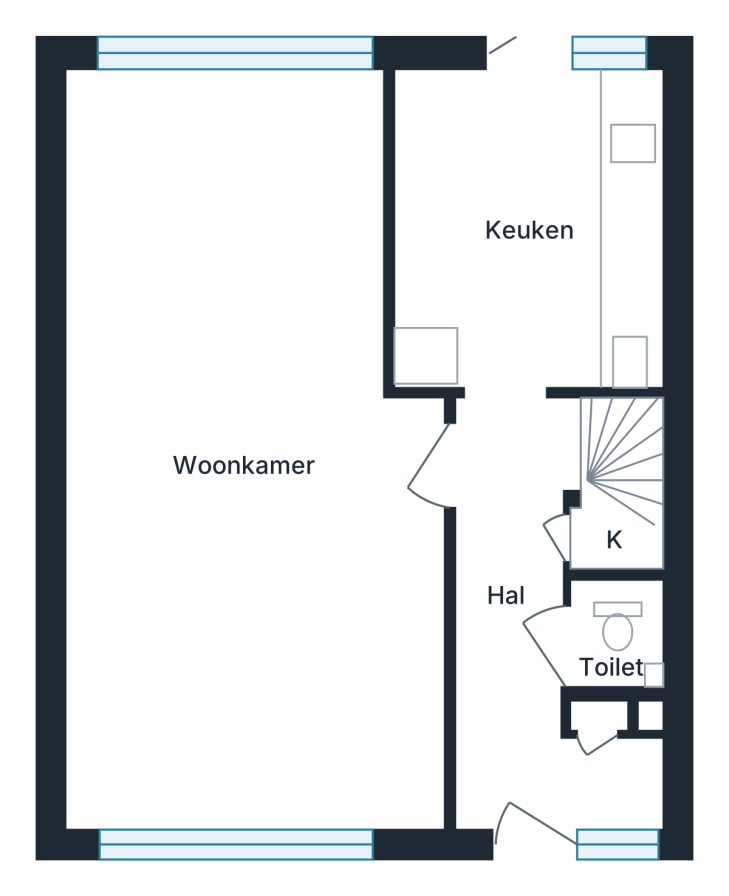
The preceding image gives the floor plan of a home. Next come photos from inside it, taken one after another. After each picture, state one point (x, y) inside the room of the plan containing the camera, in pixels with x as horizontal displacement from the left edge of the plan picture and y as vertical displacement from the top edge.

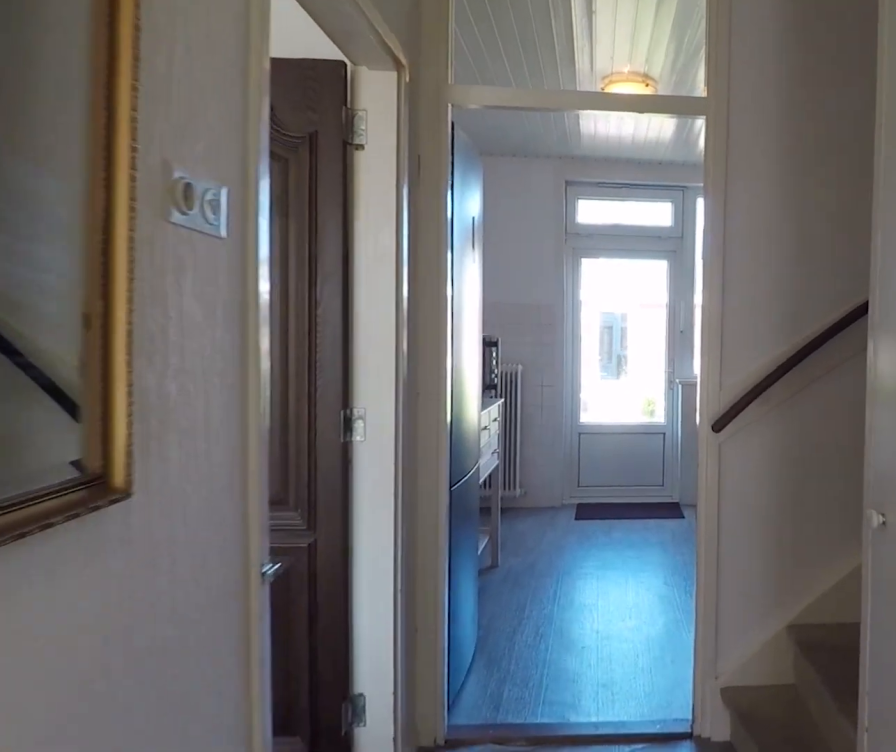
(526, 636)
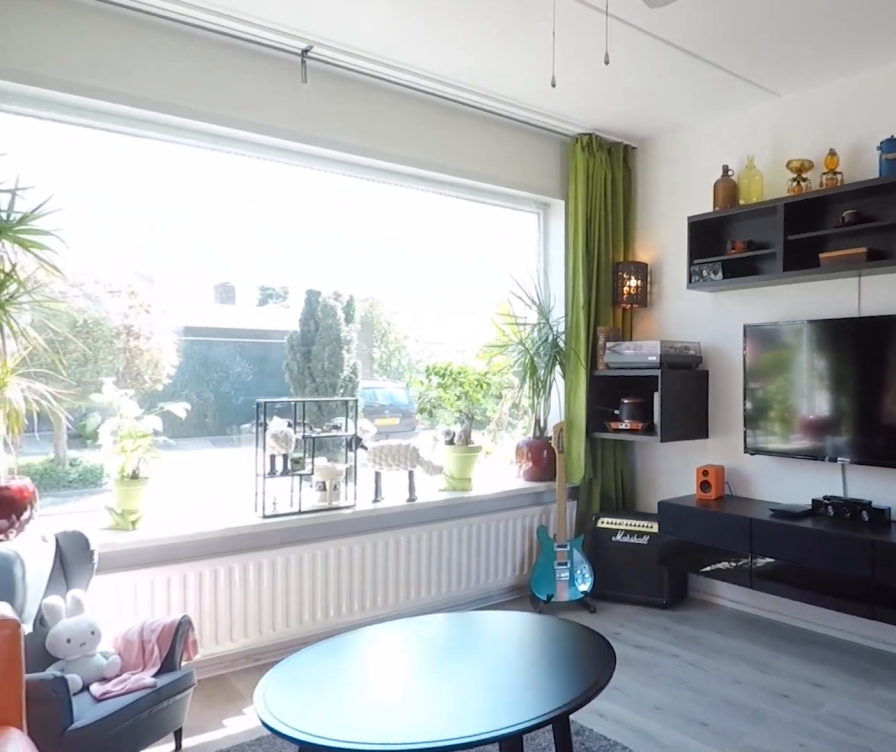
(257, 670)
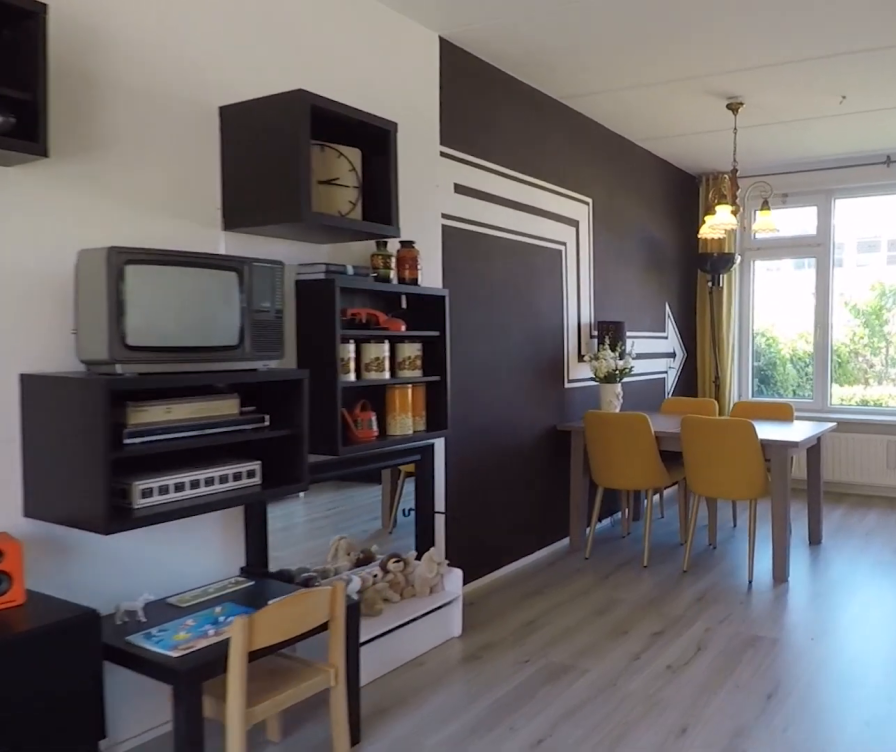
(257, 670)
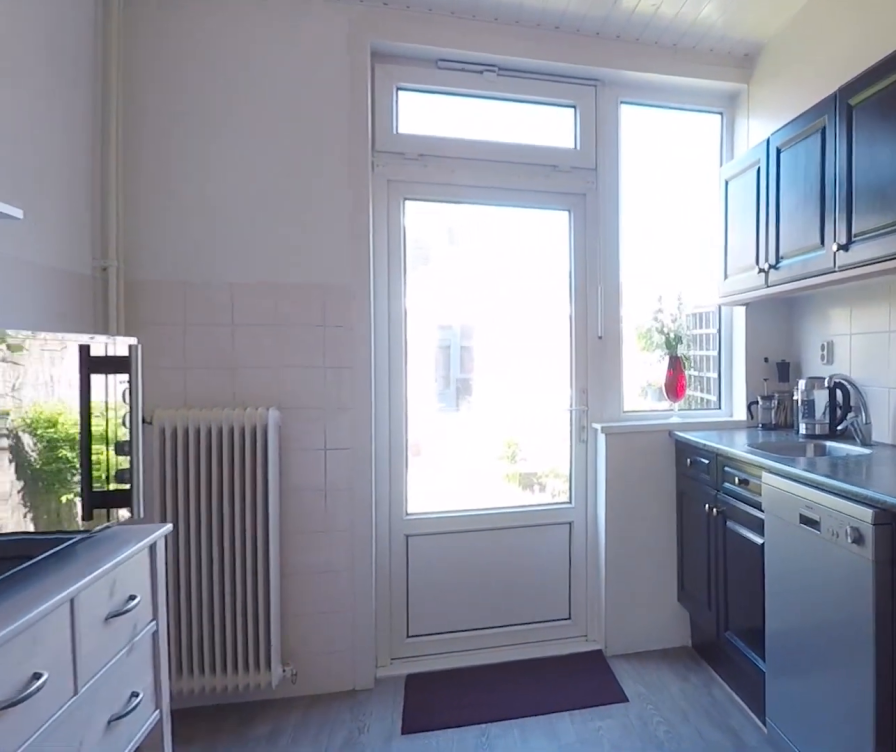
(528, 225)
